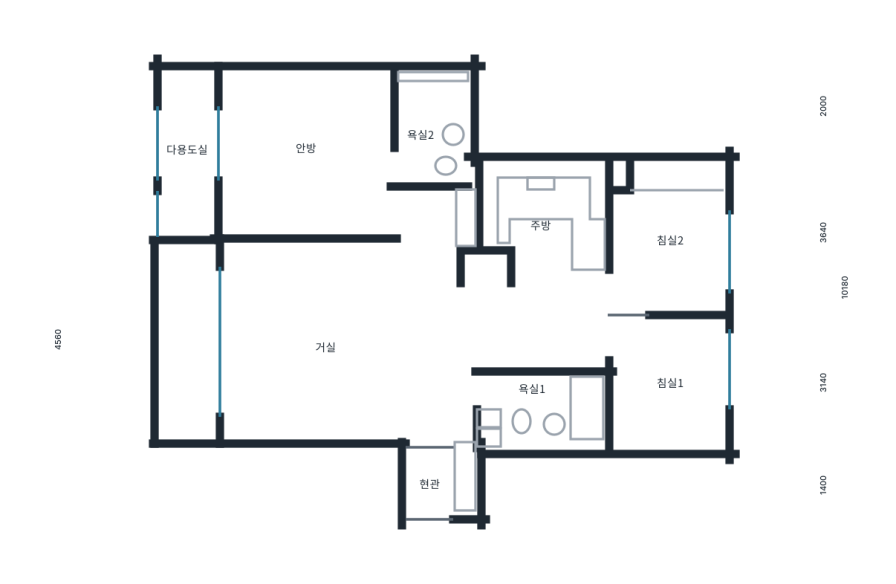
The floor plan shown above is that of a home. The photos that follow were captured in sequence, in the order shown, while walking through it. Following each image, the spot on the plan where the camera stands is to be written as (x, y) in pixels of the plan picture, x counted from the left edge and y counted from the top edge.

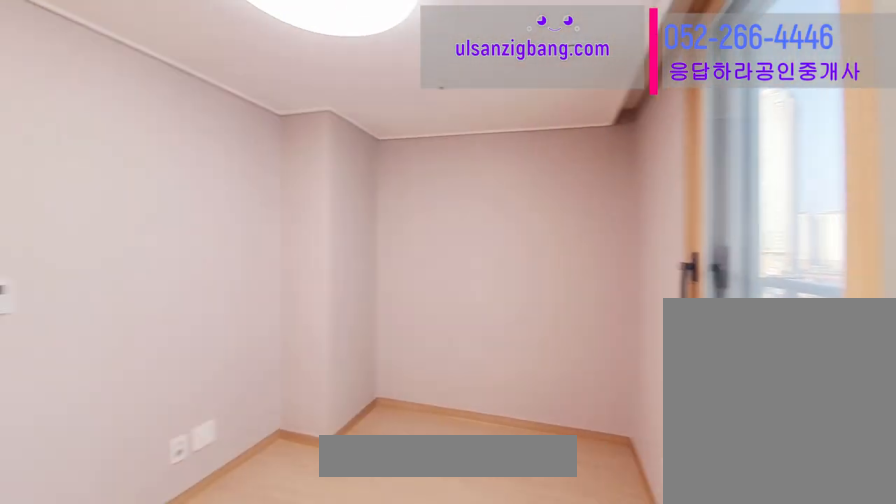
(685, 248)
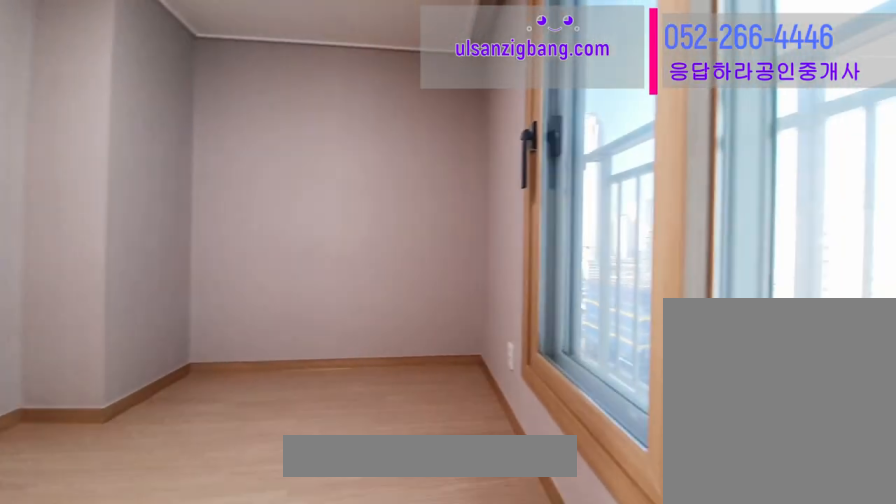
(686, 249)
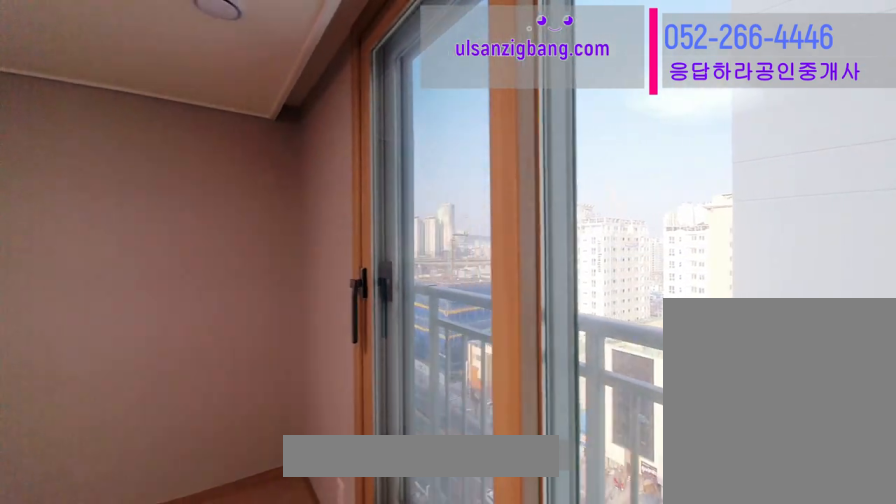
(686, 247)
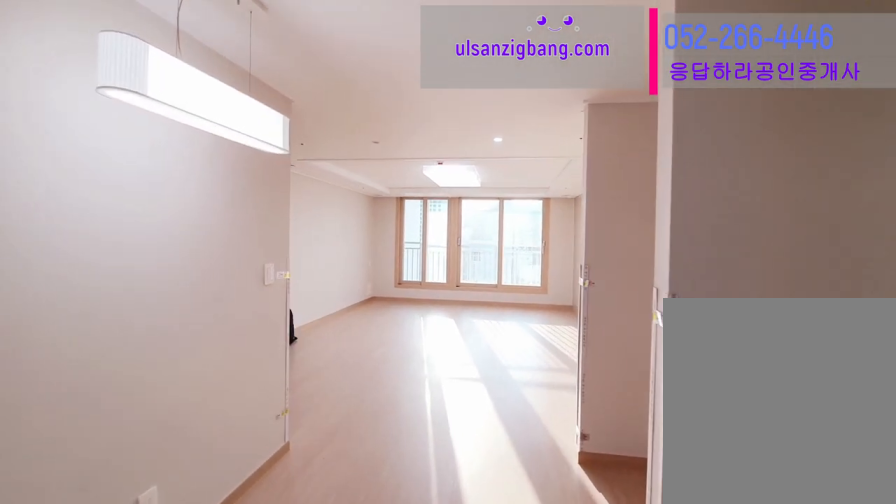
(477, 310)
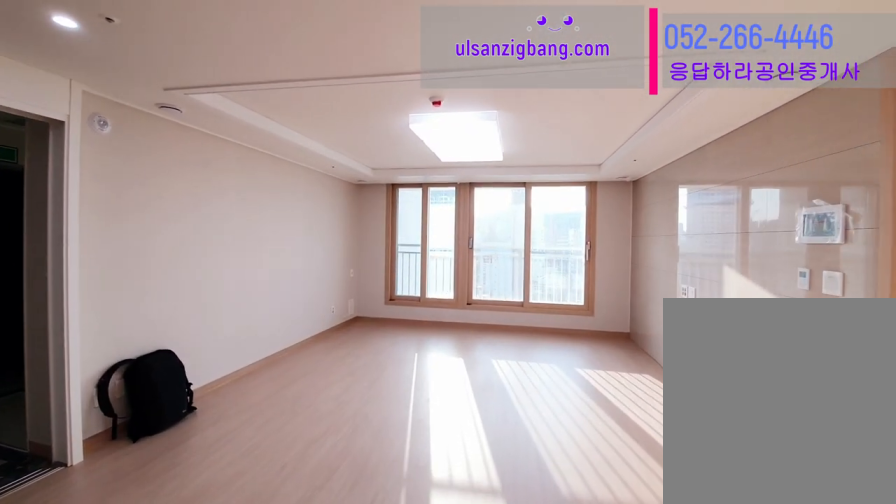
(477, 310)
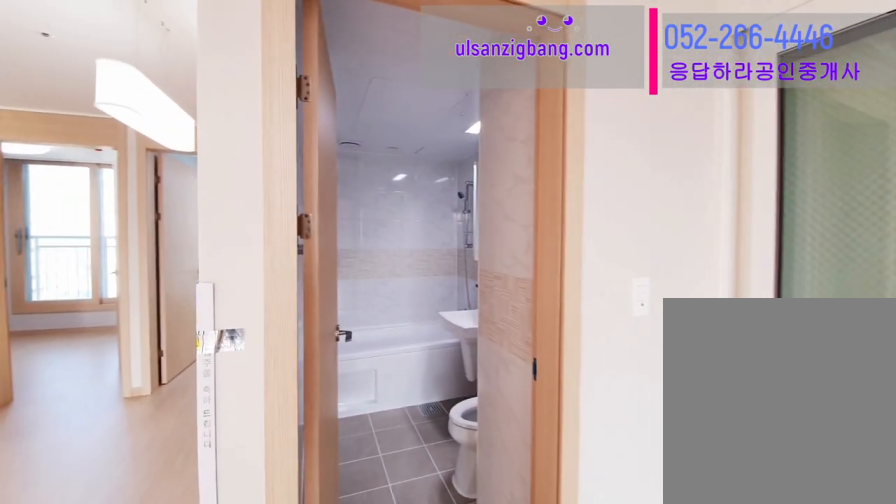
(402, 360)
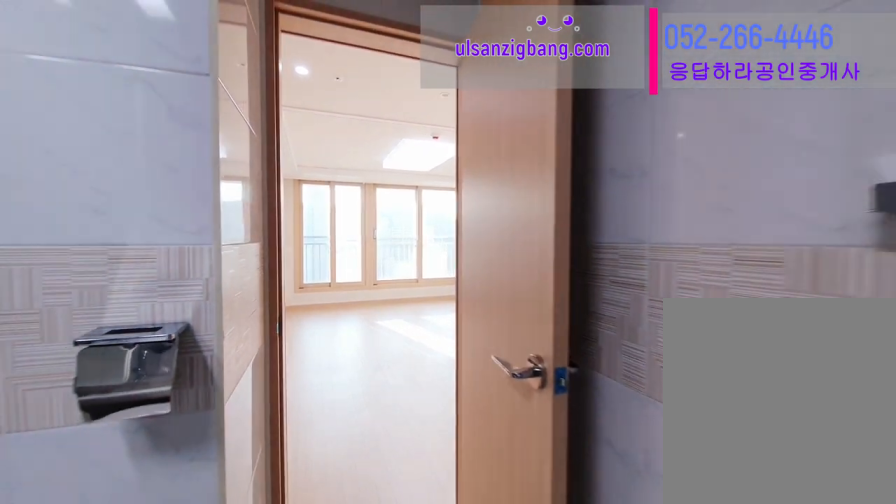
(539, 405)
